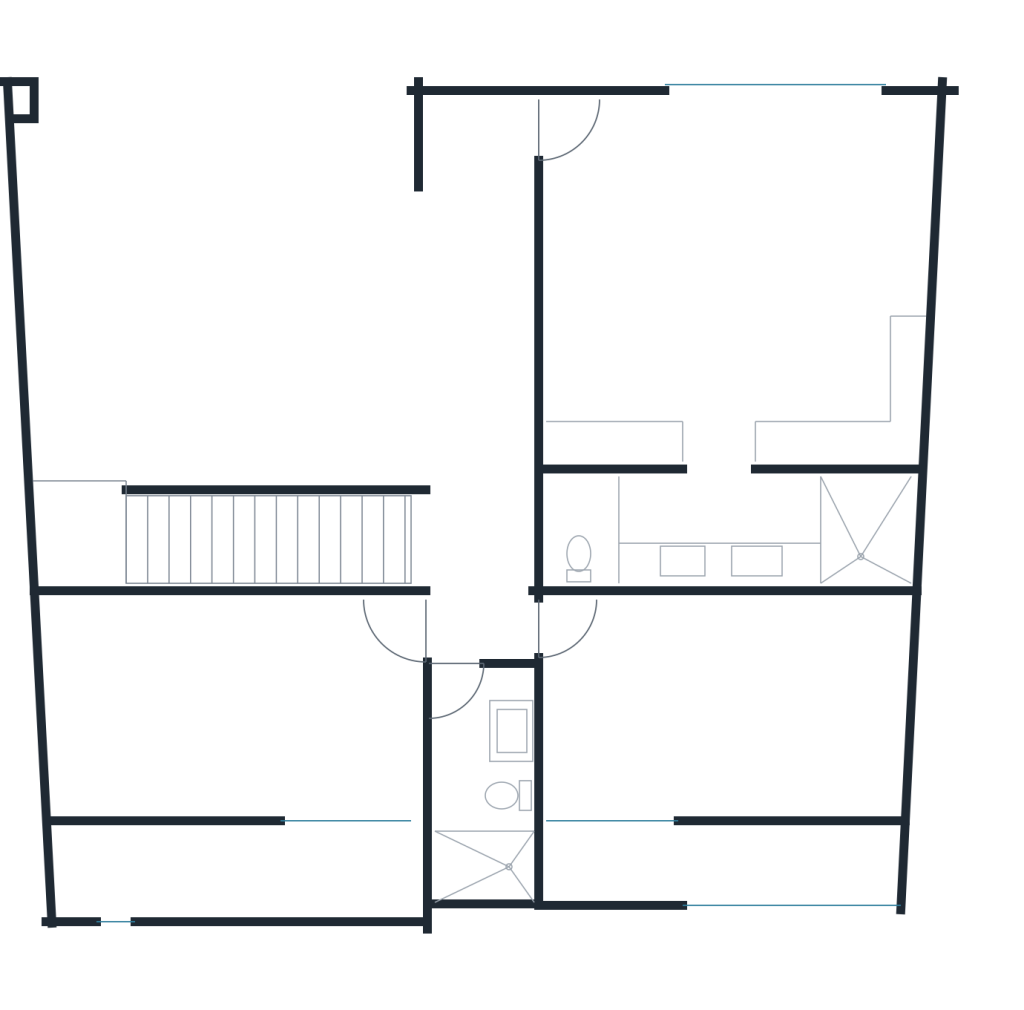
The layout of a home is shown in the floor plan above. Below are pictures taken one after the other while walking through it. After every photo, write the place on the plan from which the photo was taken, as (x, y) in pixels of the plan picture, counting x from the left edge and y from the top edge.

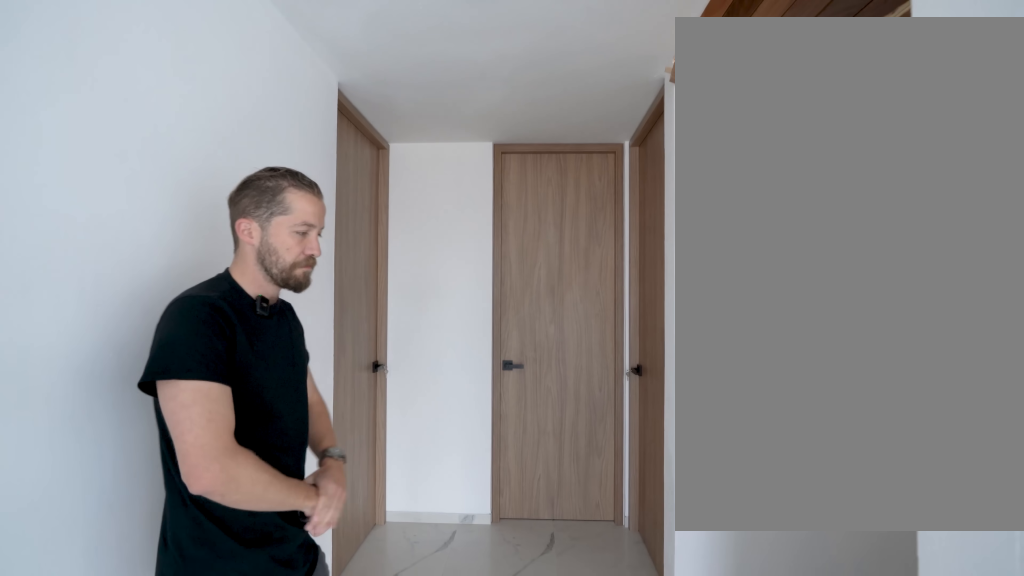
(478, 506)
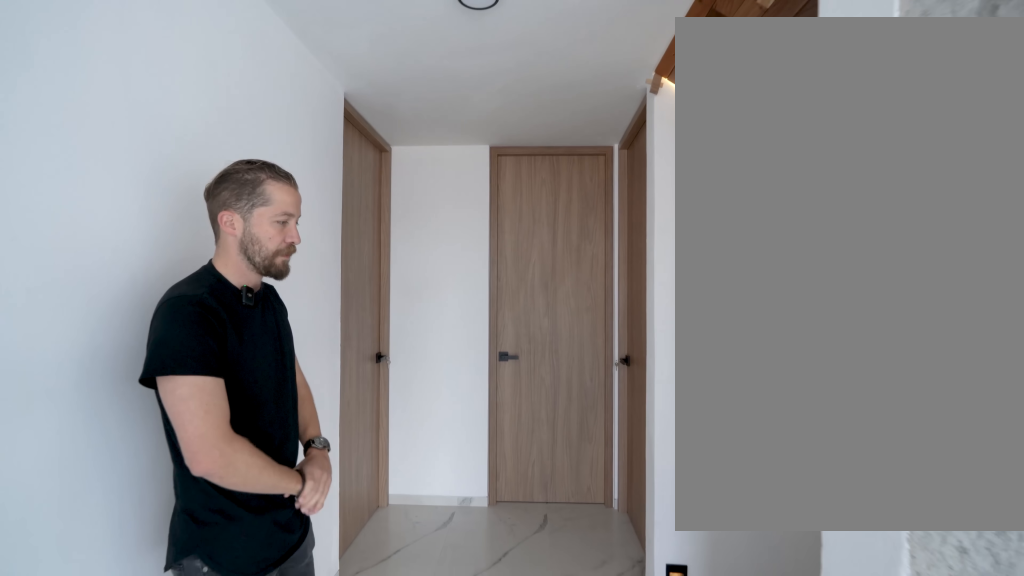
(476, 484)
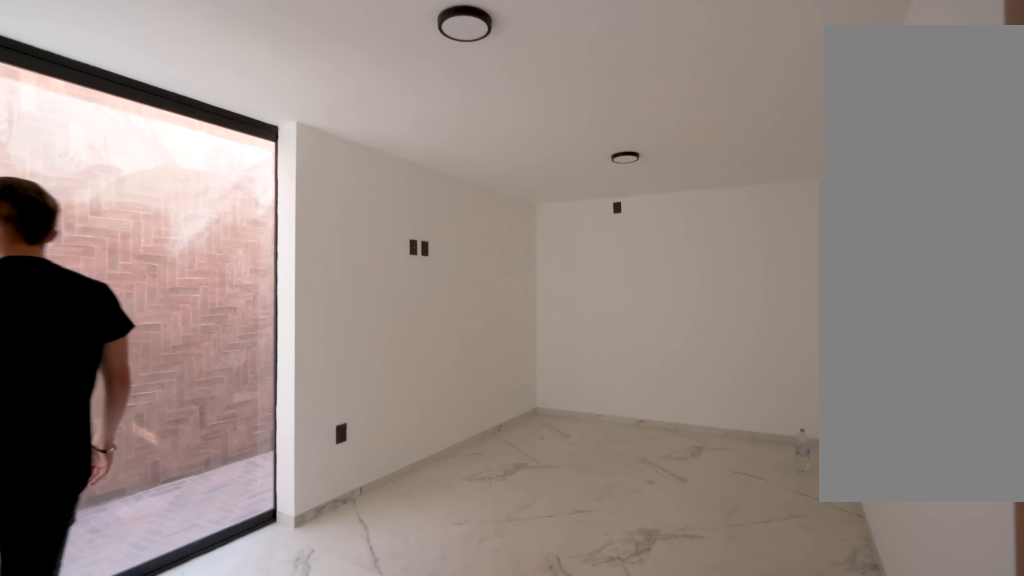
(424, 605)
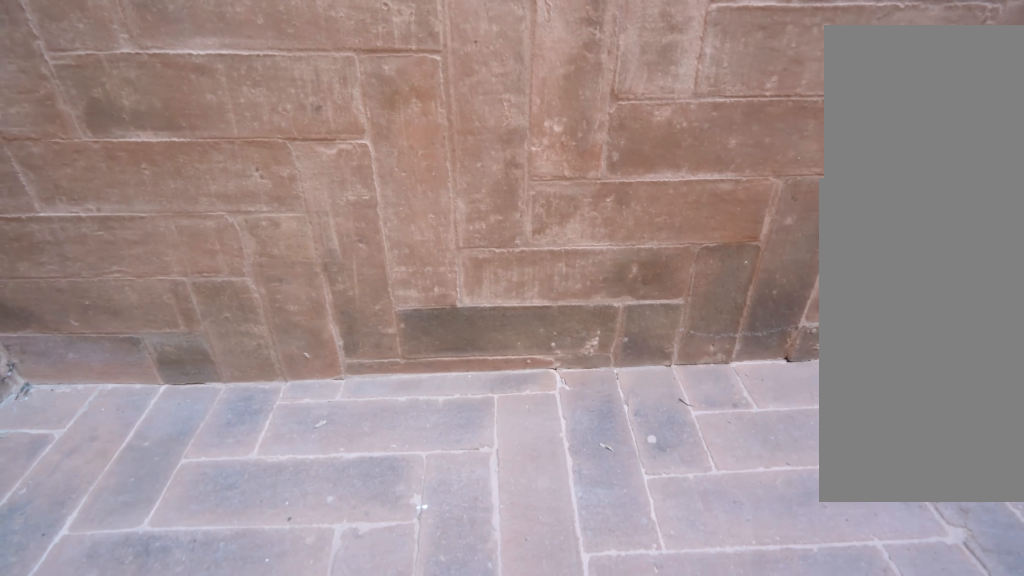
(351, 861)
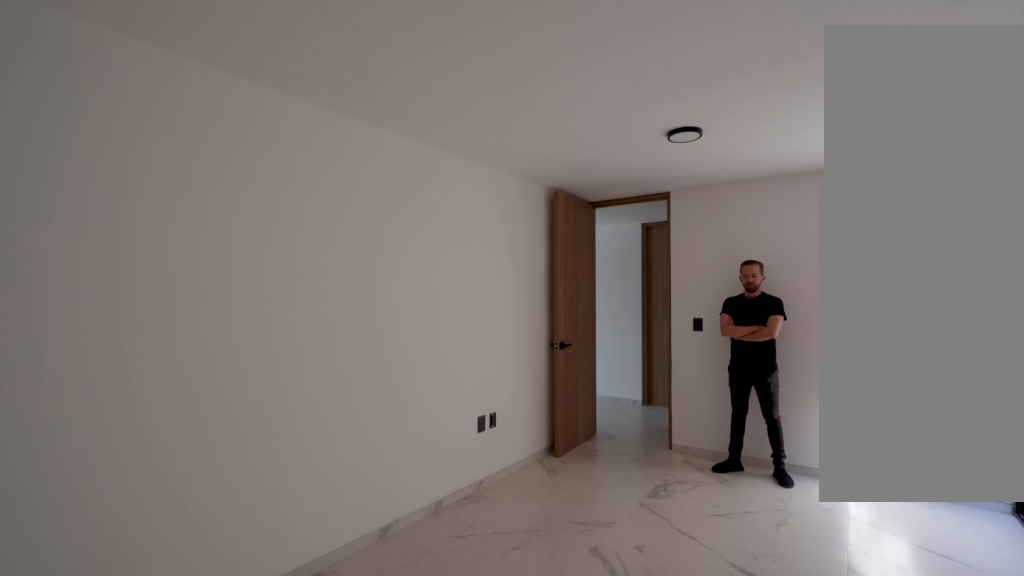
(132, 767)
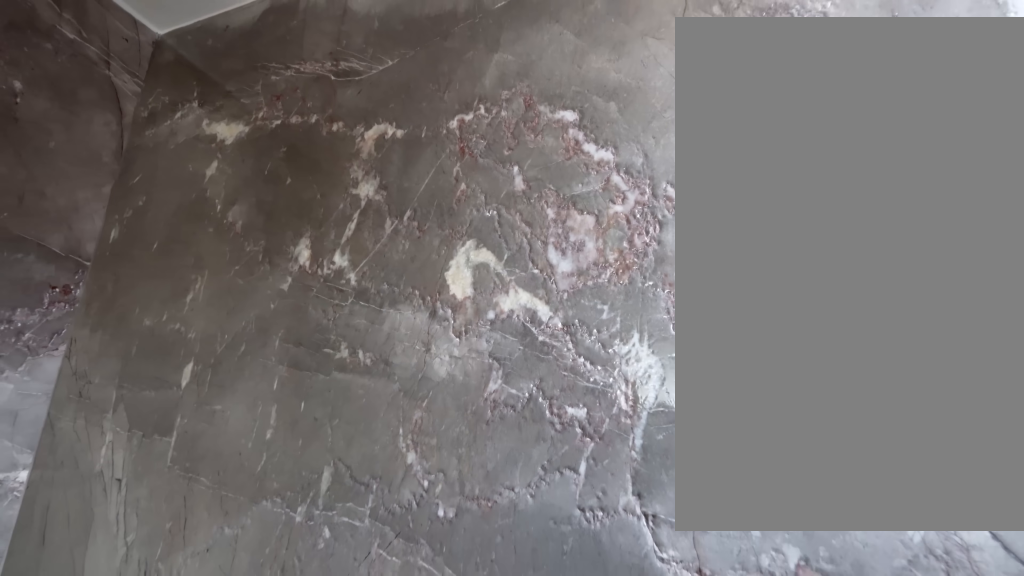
(468, 847)
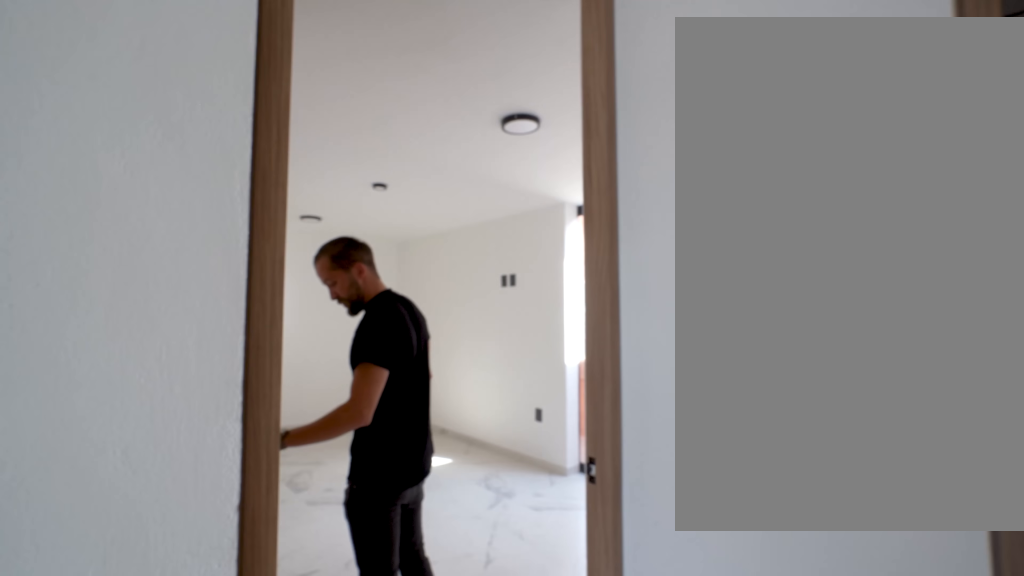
(457, 657)
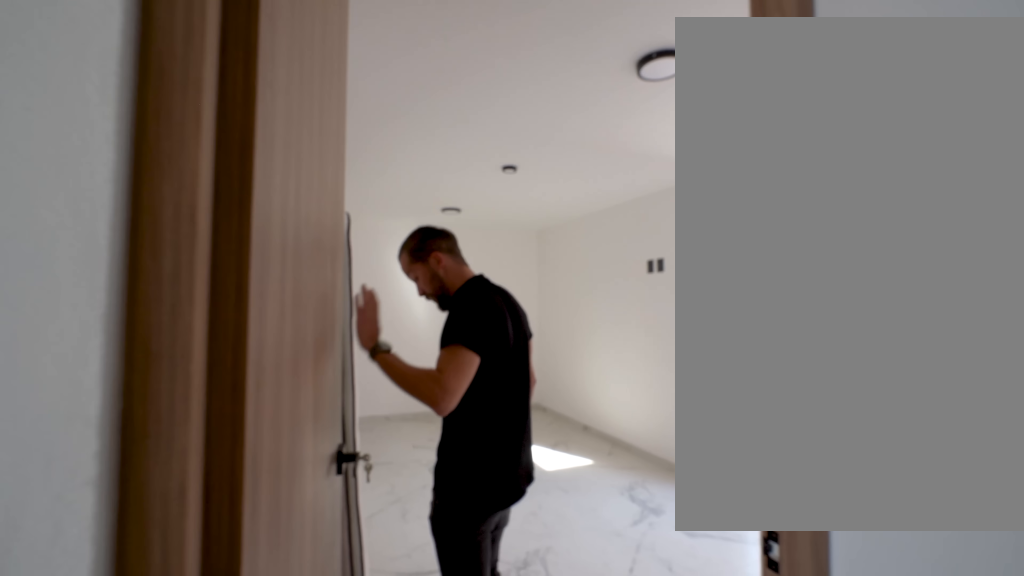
(460, 643)
